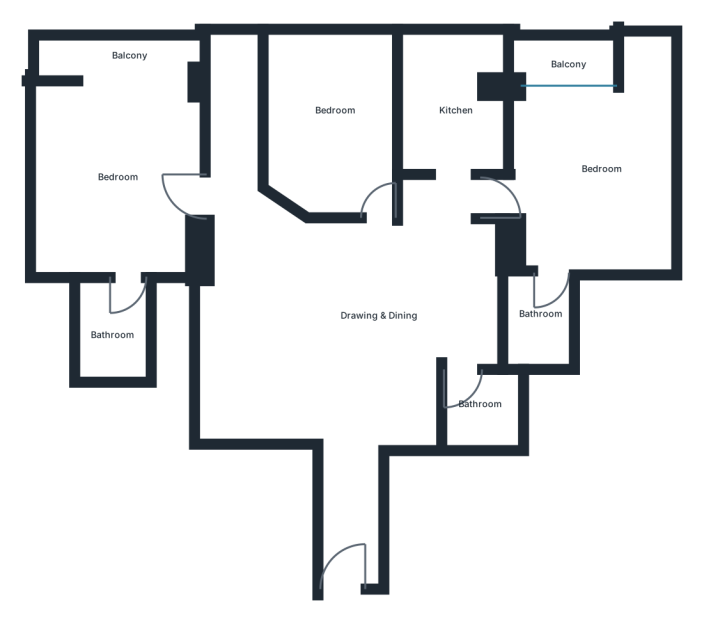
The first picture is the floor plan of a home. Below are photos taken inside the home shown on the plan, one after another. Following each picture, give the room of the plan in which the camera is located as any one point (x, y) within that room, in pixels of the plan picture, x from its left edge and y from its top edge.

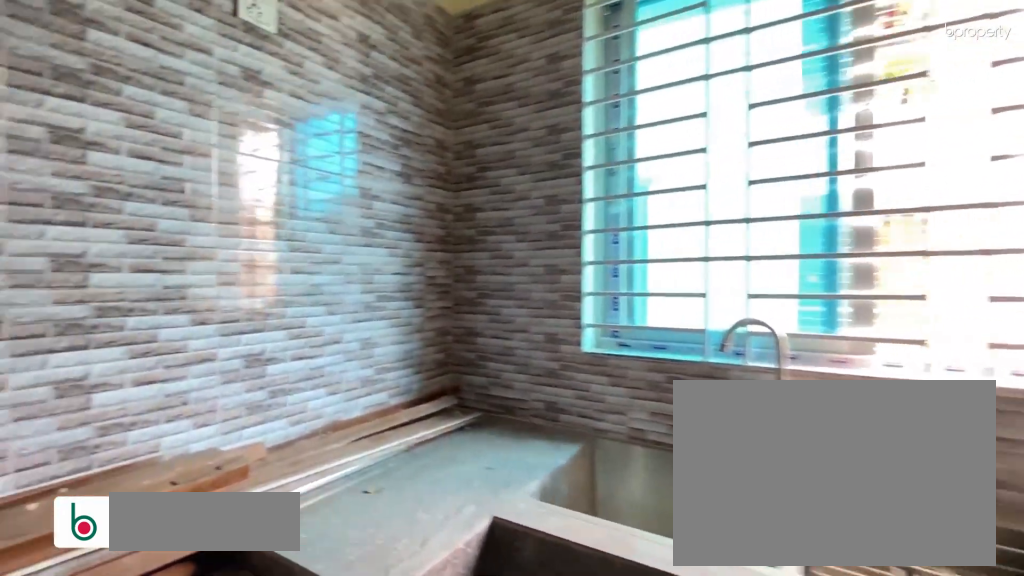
(449, 97)
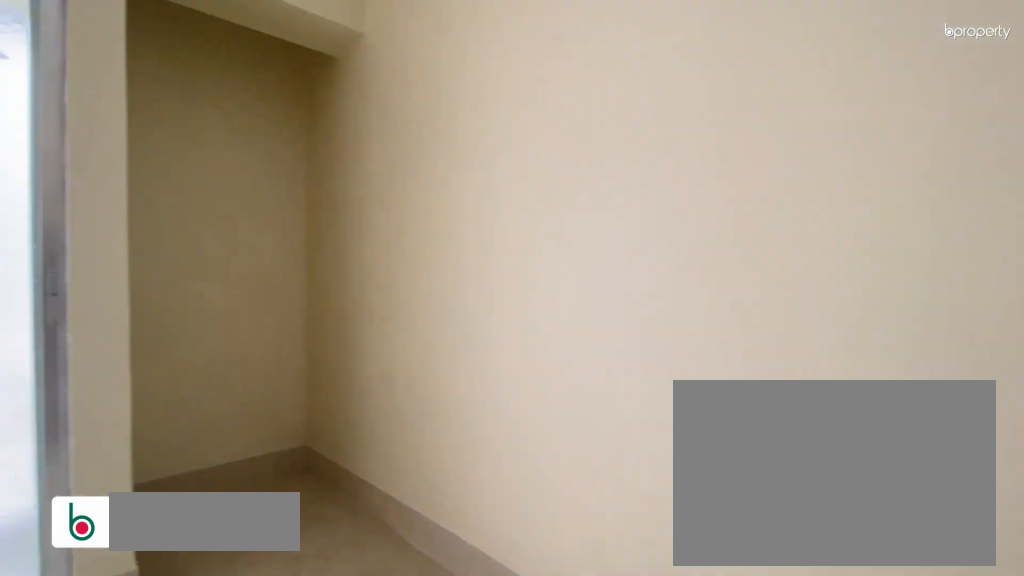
(596, 162)
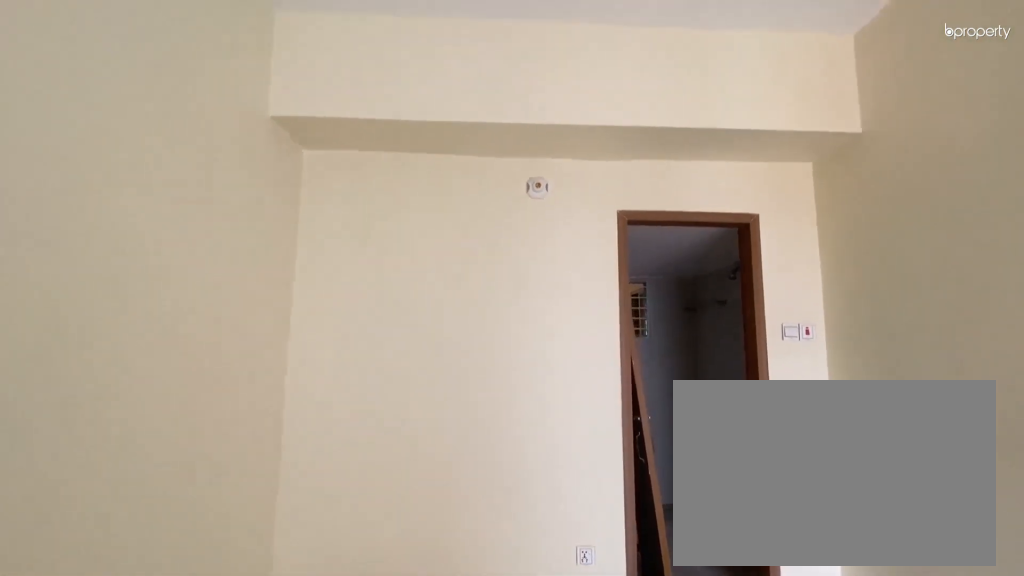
(580, 157)
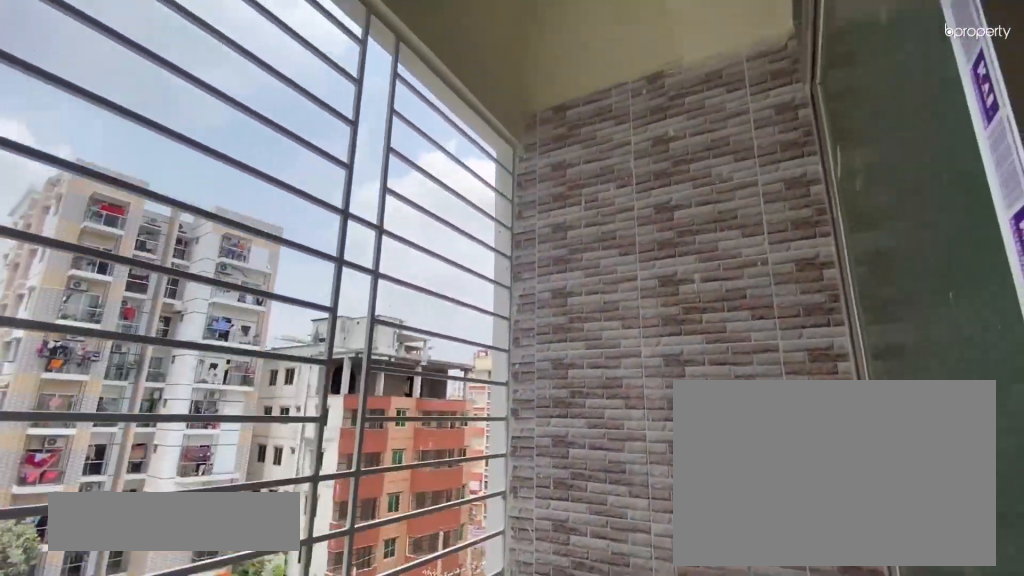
(564, 51)
